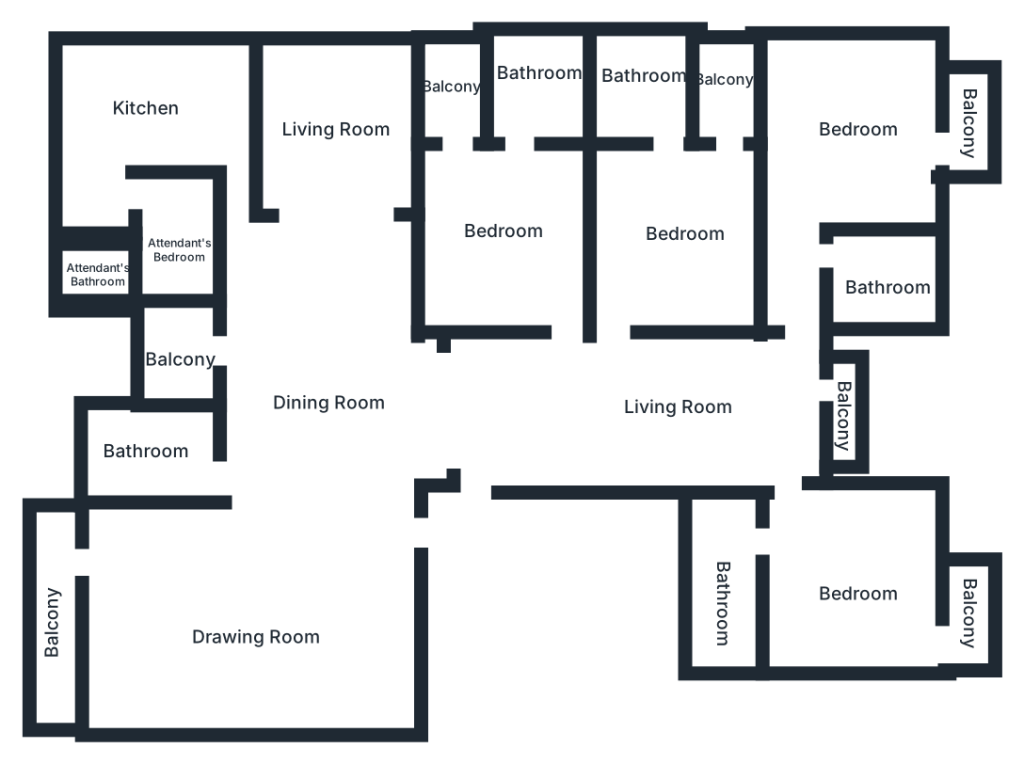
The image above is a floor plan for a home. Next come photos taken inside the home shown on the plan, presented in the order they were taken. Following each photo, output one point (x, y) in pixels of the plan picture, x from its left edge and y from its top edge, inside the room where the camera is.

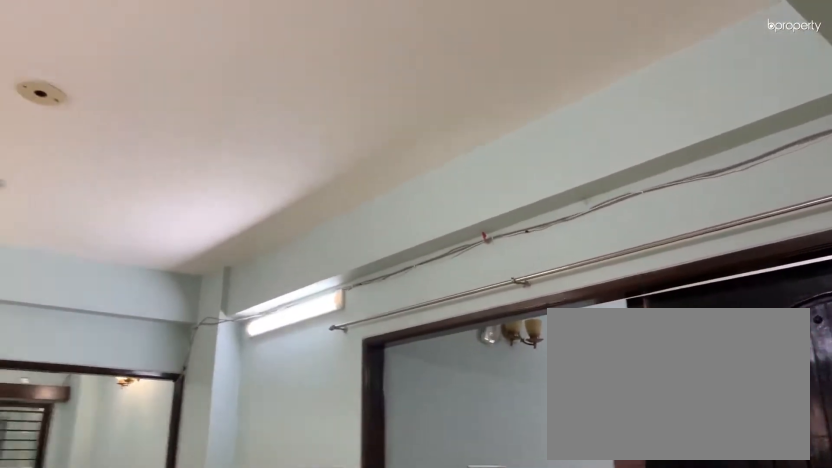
(315, 379)
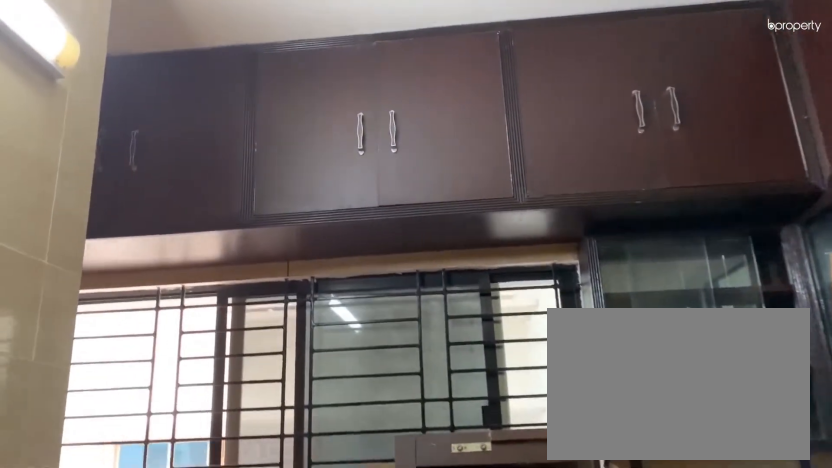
(140, 100)
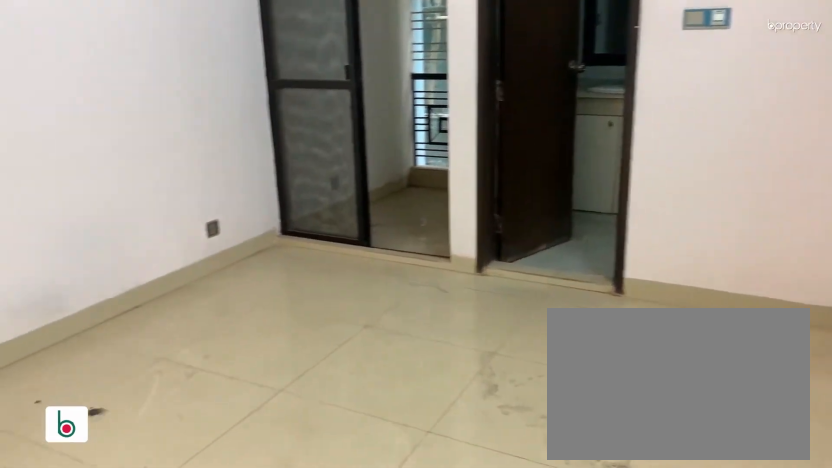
(499, 217)
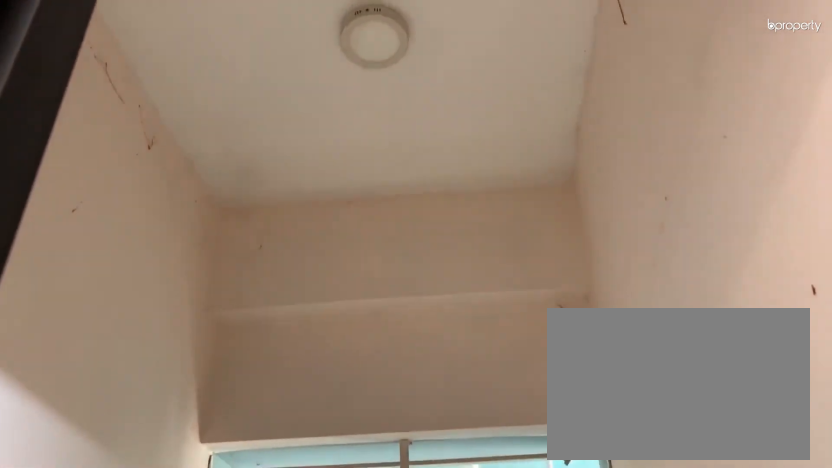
(450, 91)
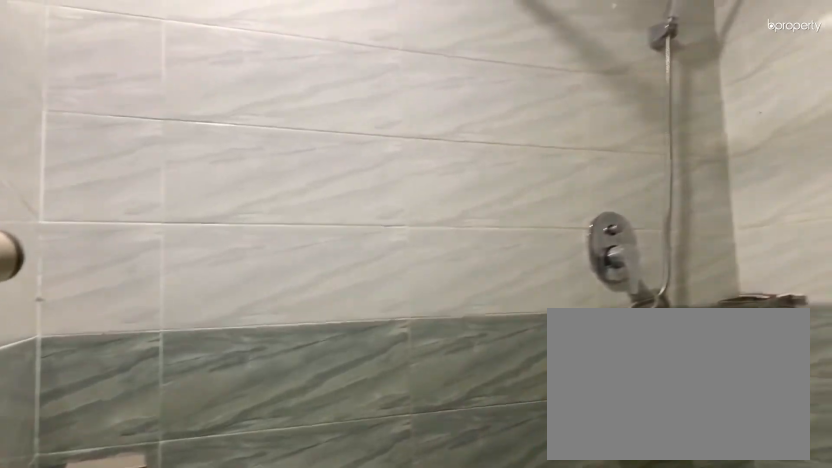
(645, 84)
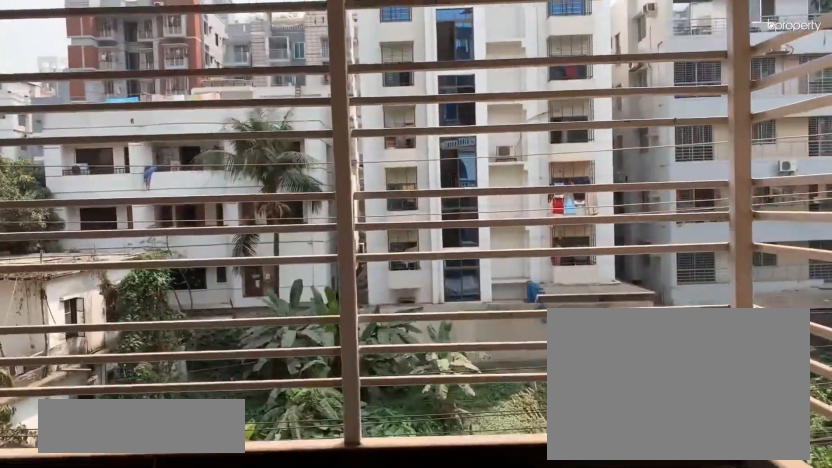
(968, 111)
